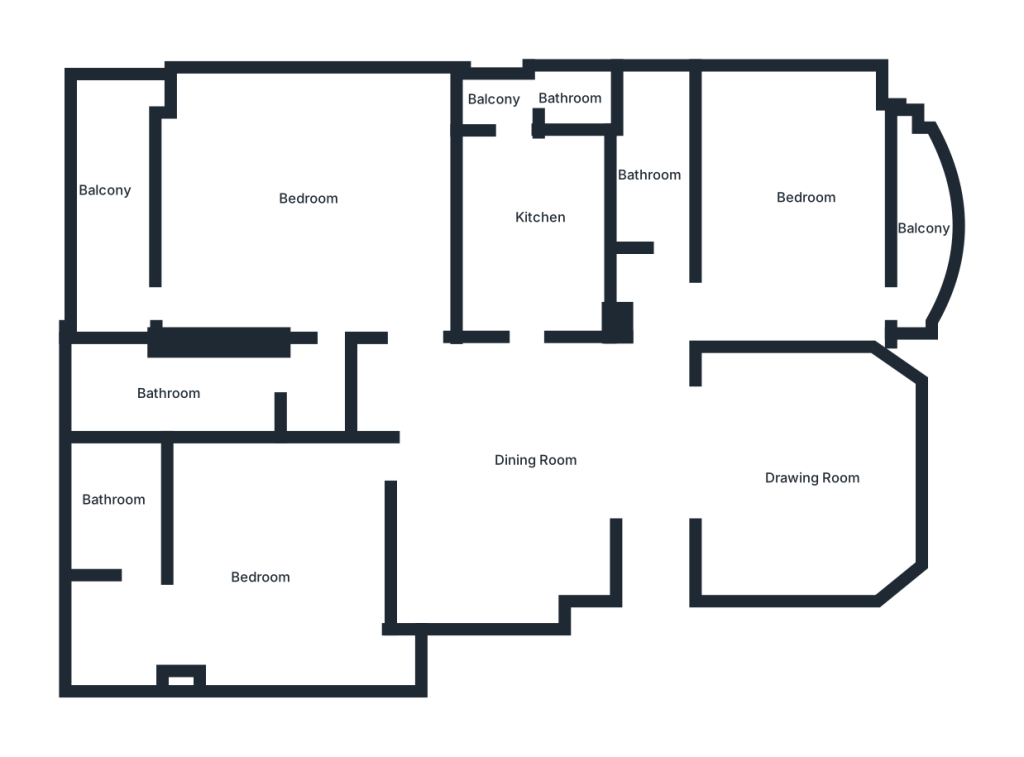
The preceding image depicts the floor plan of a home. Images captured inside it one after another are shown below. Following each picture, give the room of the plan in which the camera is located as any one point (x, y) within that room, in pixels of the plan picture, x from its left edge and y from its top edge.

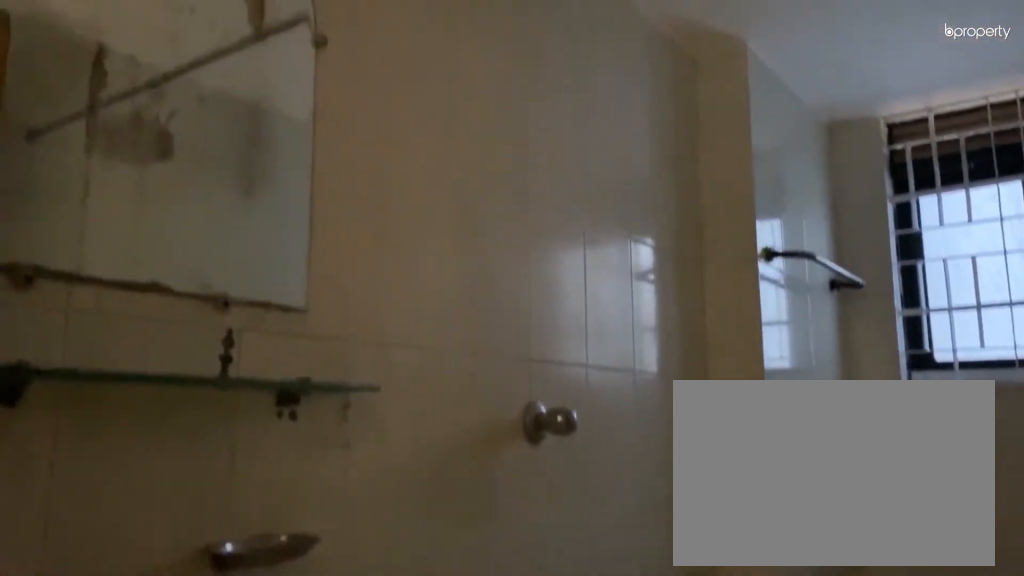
(645, 191)
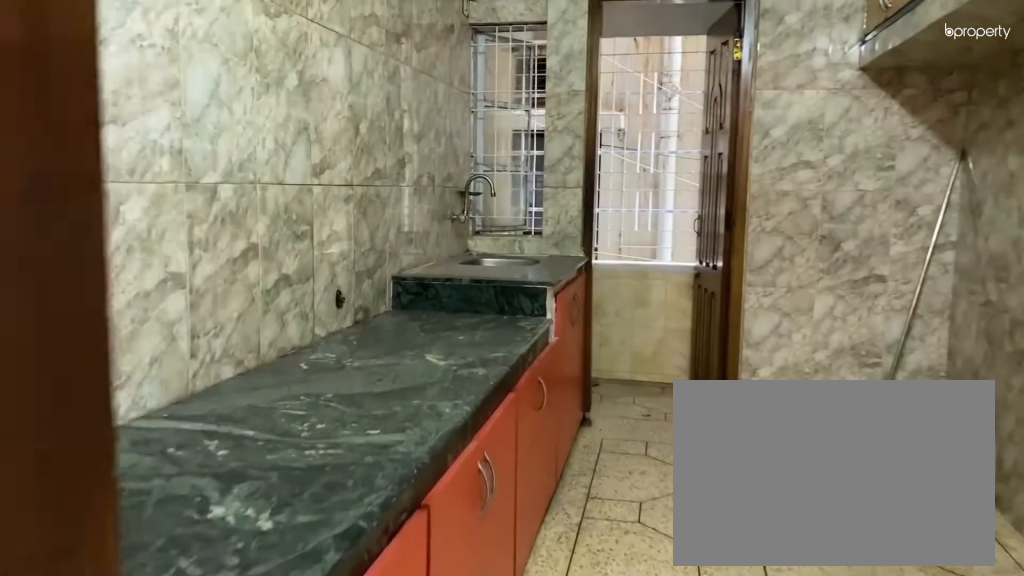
(519, 284)
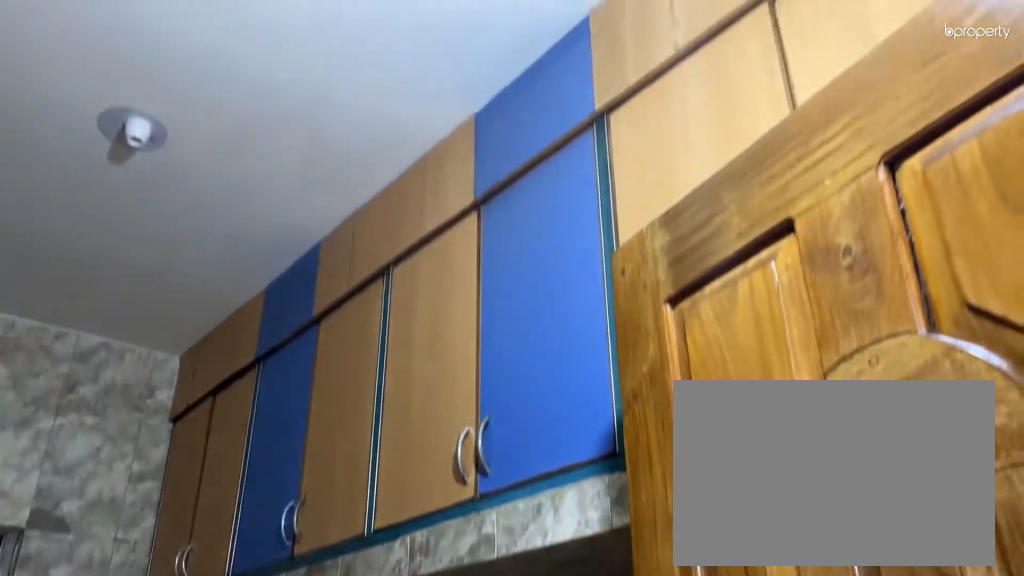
(520, 221)
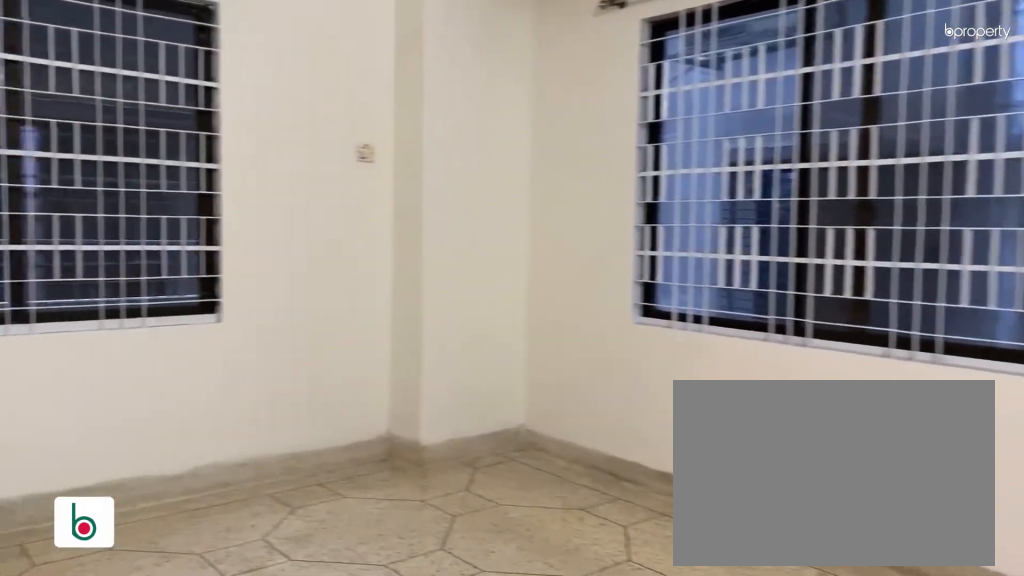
(308, 201)
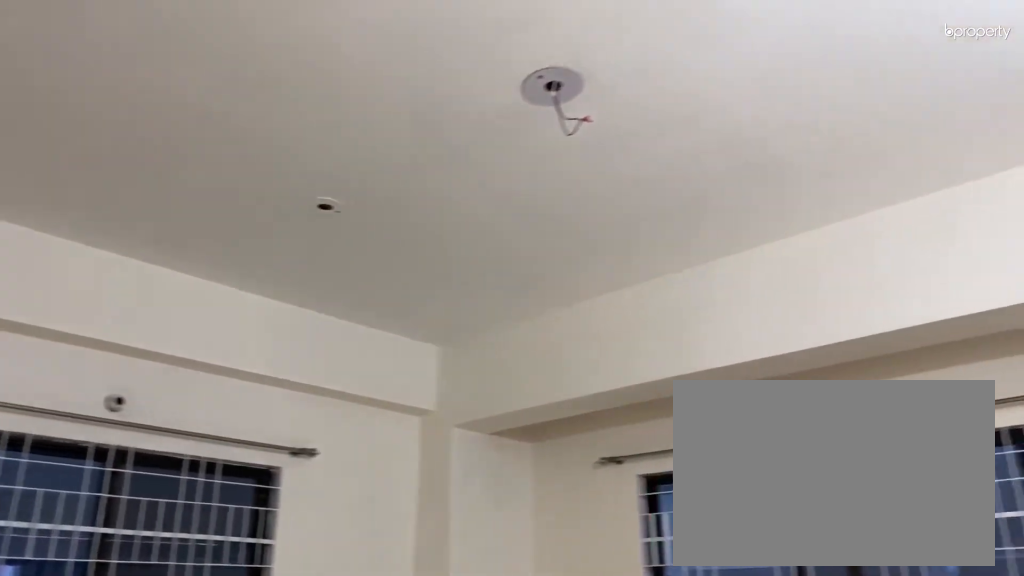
(308, 201)
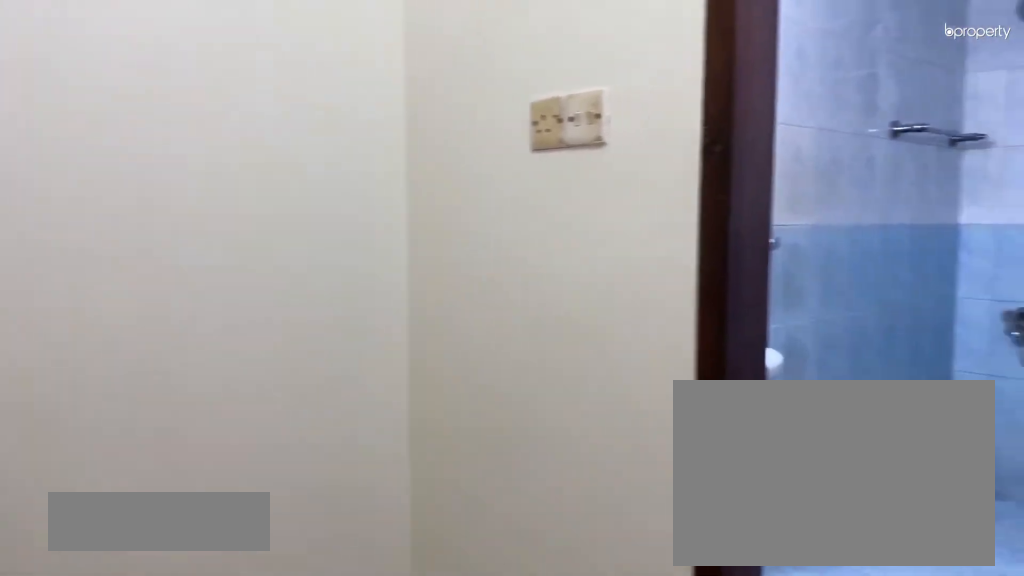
(305, 385)
